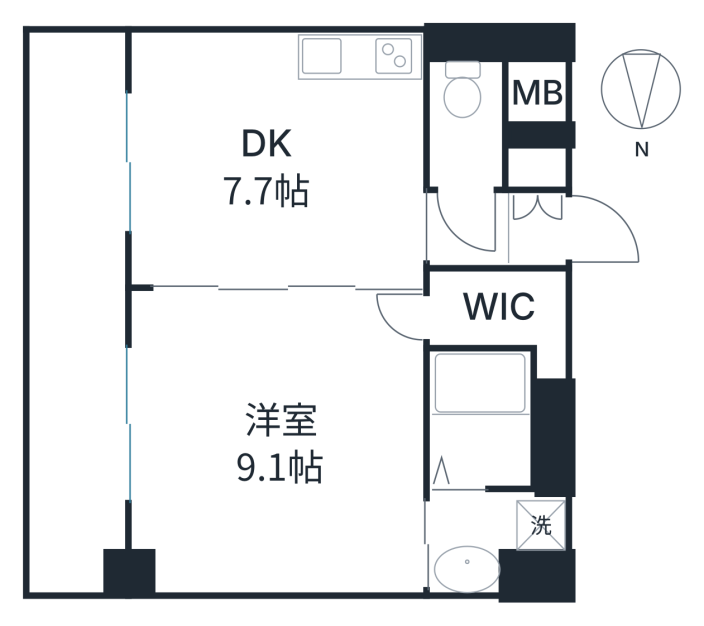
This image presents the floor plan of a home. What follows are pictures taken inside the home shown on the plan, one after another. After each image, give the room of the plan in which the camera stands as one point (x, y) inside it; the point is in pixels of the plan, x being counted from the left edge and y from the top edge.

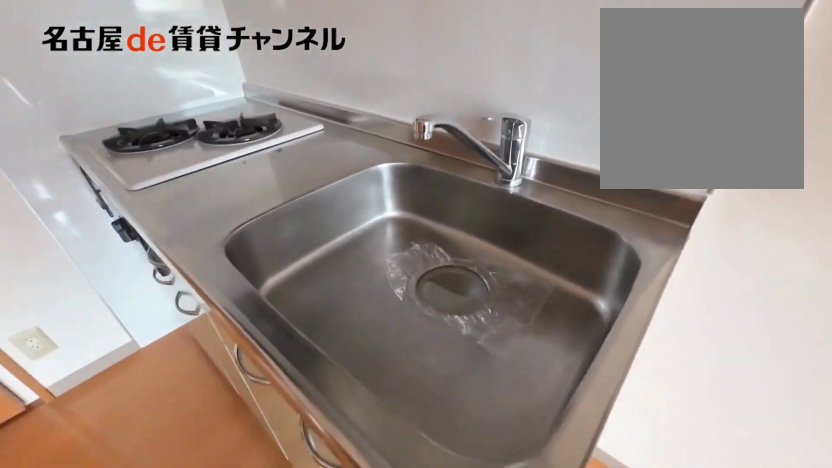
(359, 58)
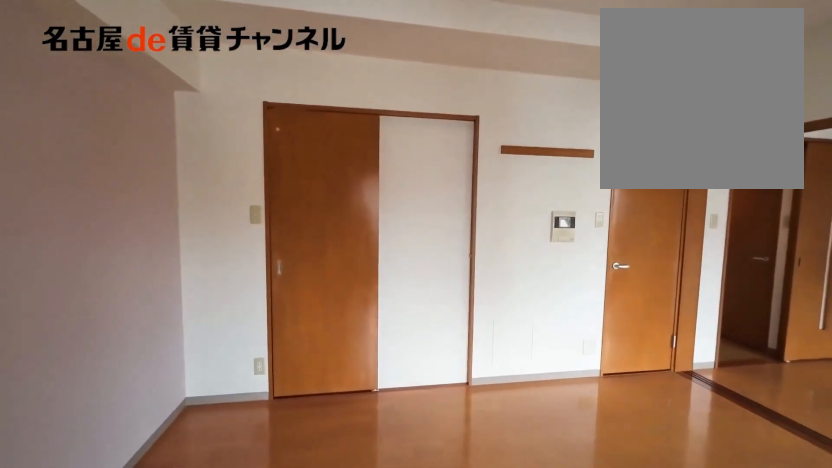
(273, 443)
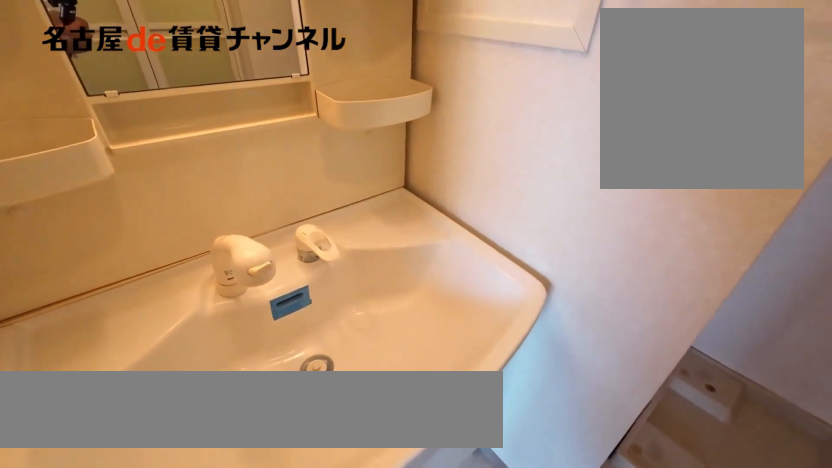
(493, 536)
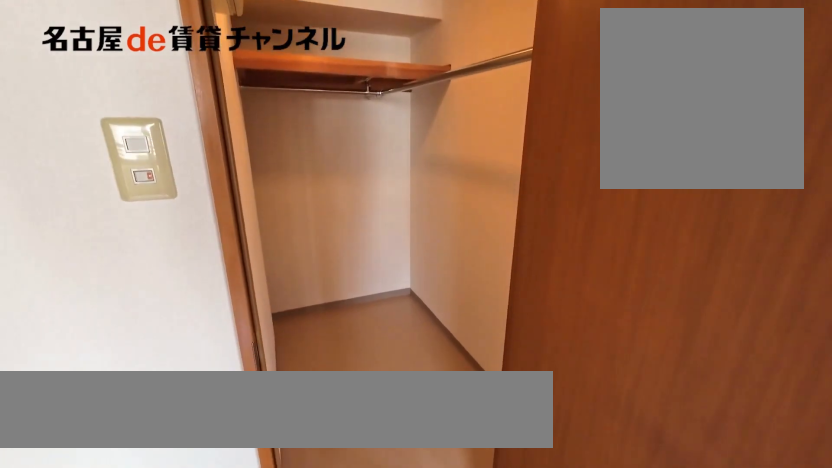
(507, 313)
